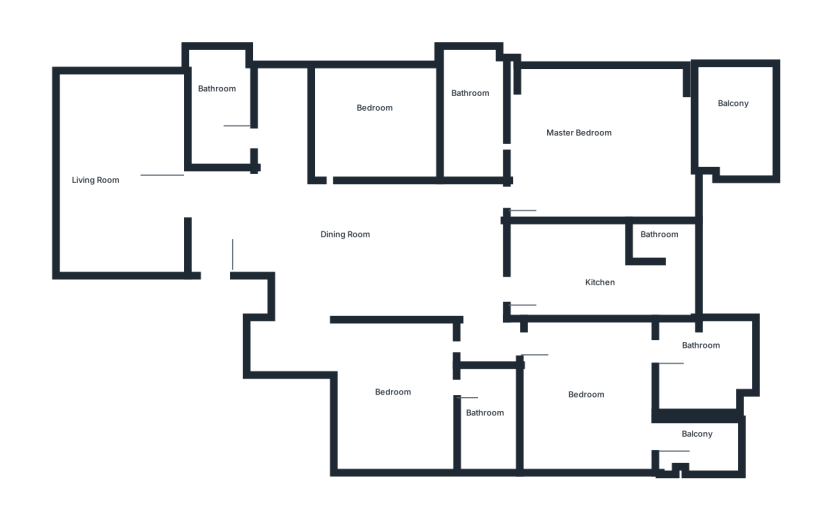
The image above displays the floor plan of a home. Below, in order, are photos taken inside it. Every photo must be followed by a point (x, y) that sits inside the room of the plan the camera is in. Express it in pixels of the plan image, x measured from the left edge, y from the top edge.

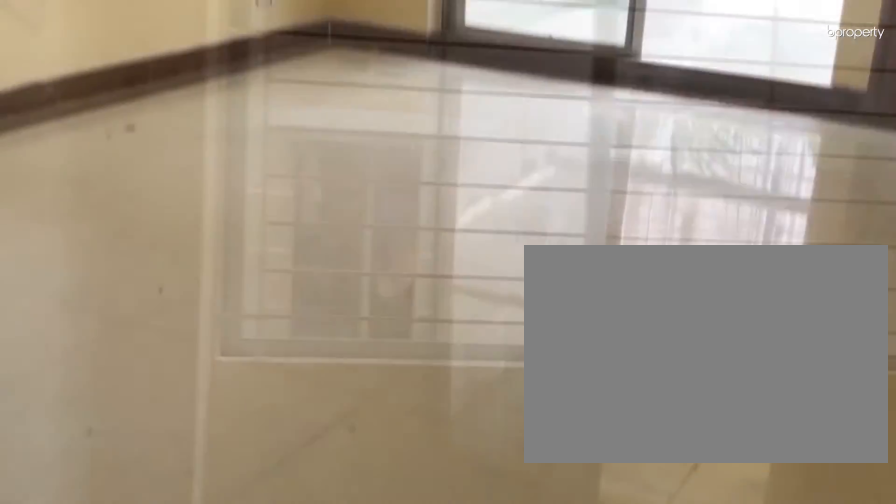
(614, 112)
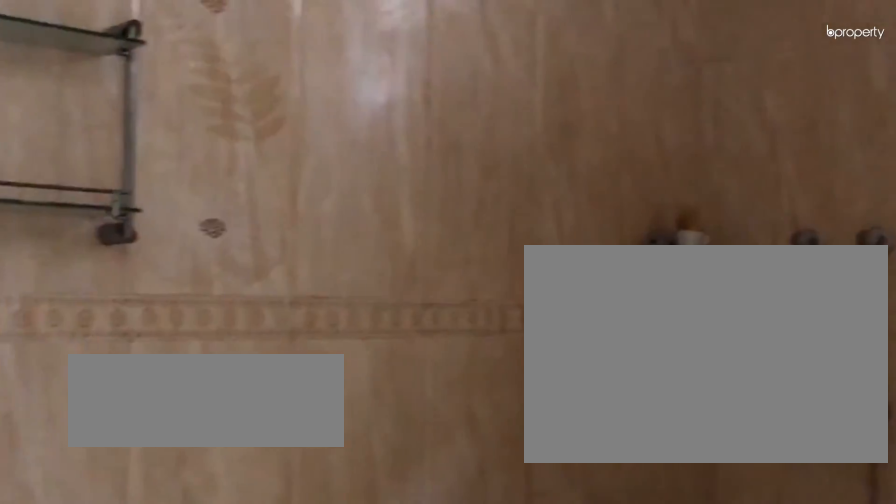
(465, 111)
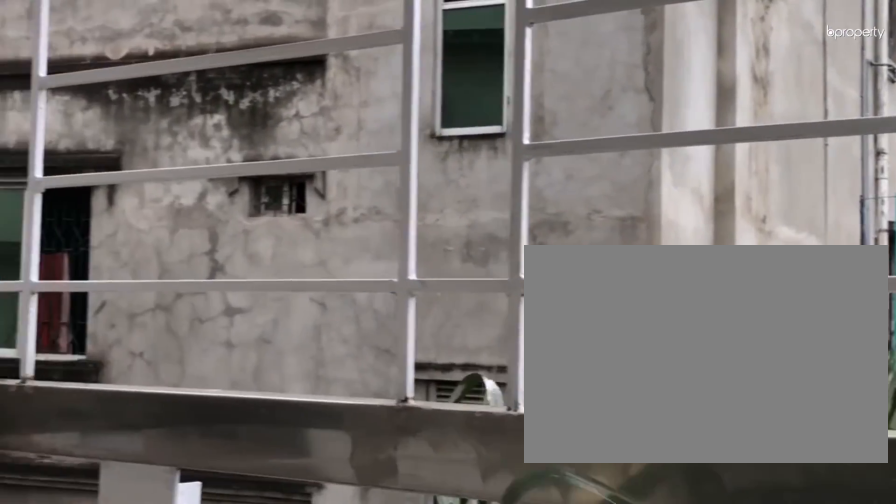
(735, 122)
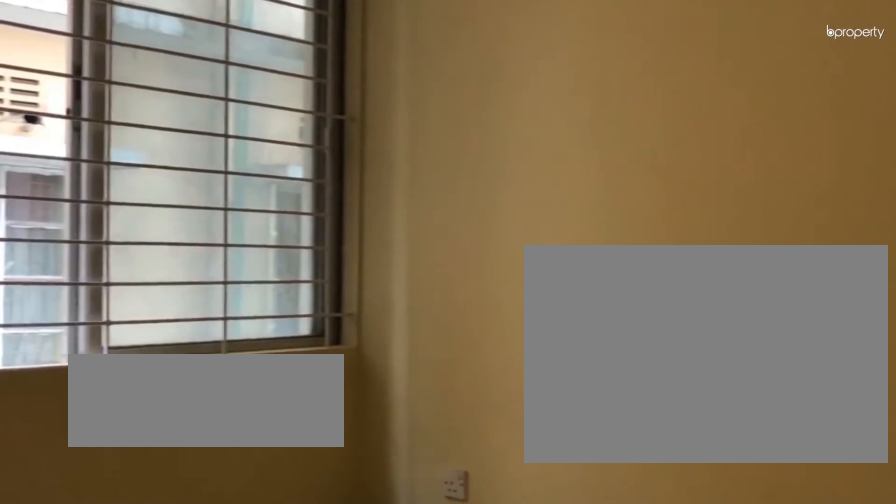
(382, 121)
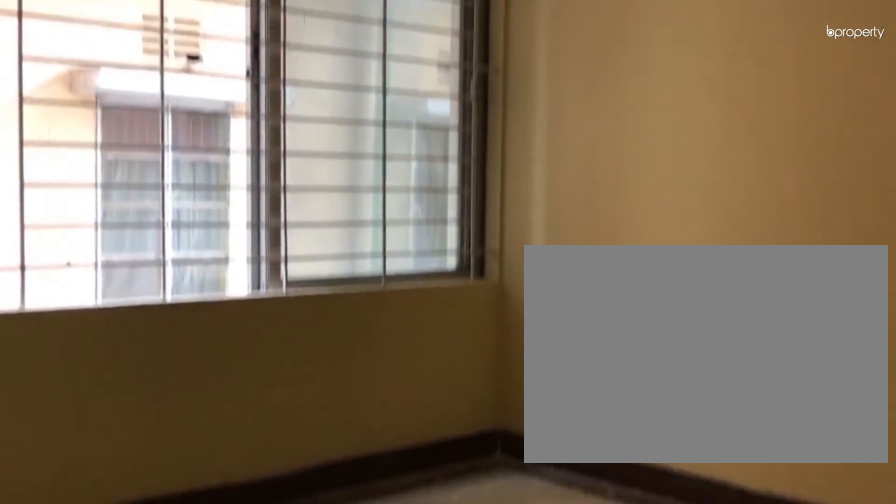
(382, 121)
